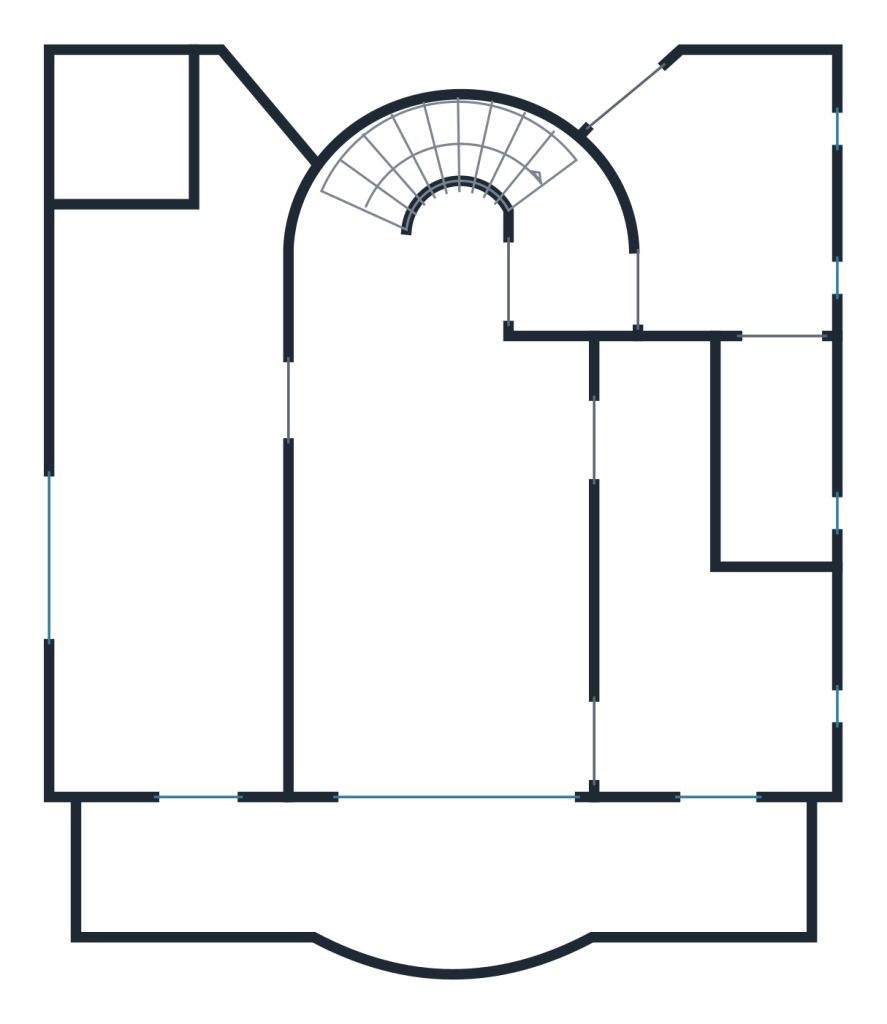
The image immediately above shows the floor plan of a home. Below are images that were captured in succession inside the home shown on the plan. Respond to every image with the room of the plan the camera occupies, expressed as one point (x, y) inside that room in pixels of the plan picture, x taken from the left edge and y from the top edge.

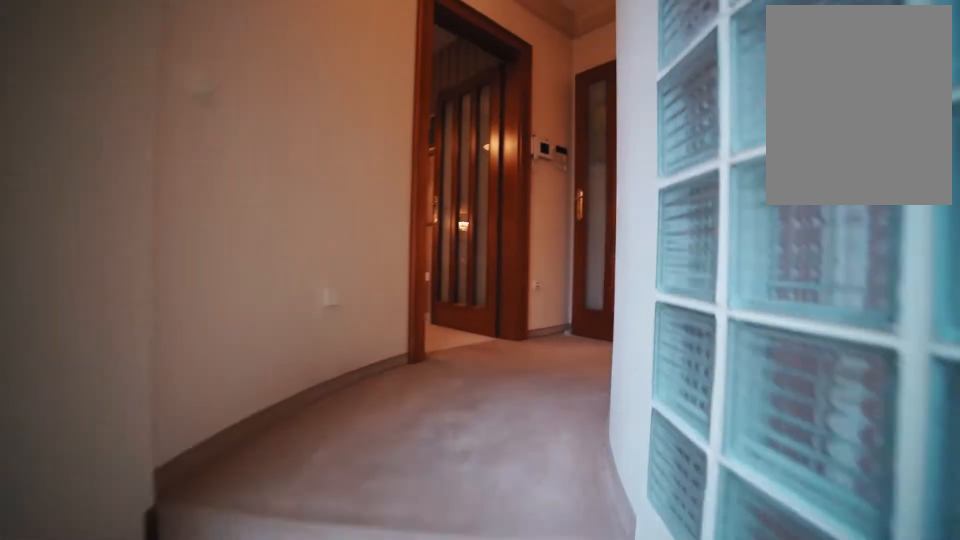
(486, 152)
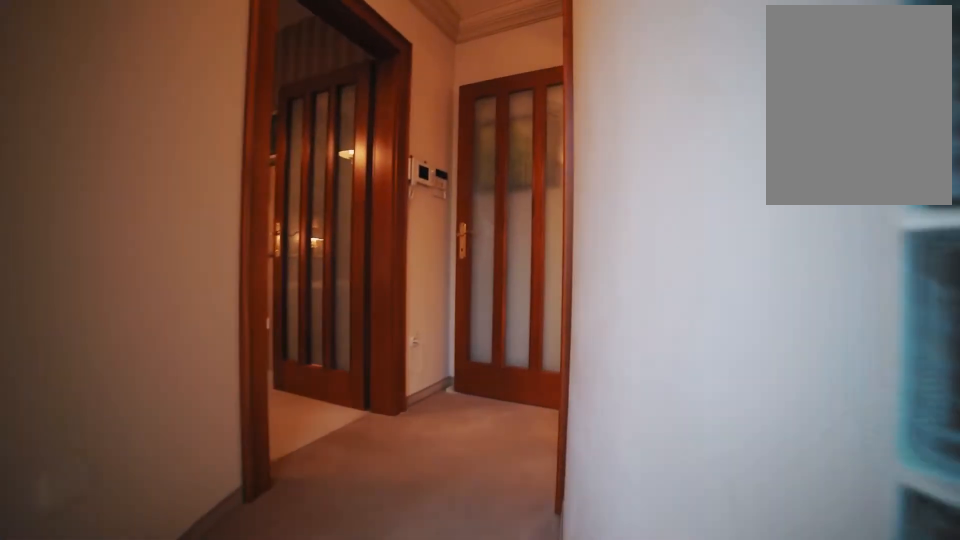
(509, 159)
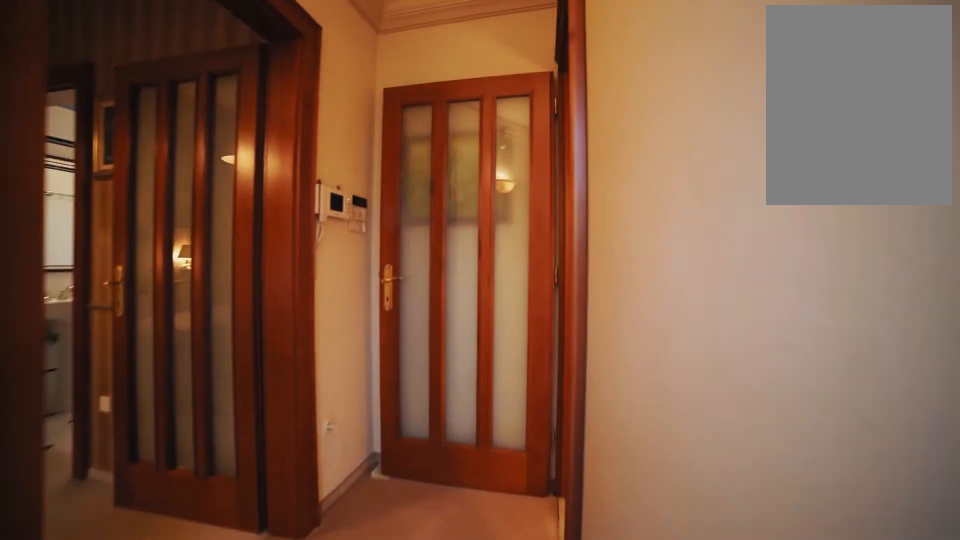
(526, 170)
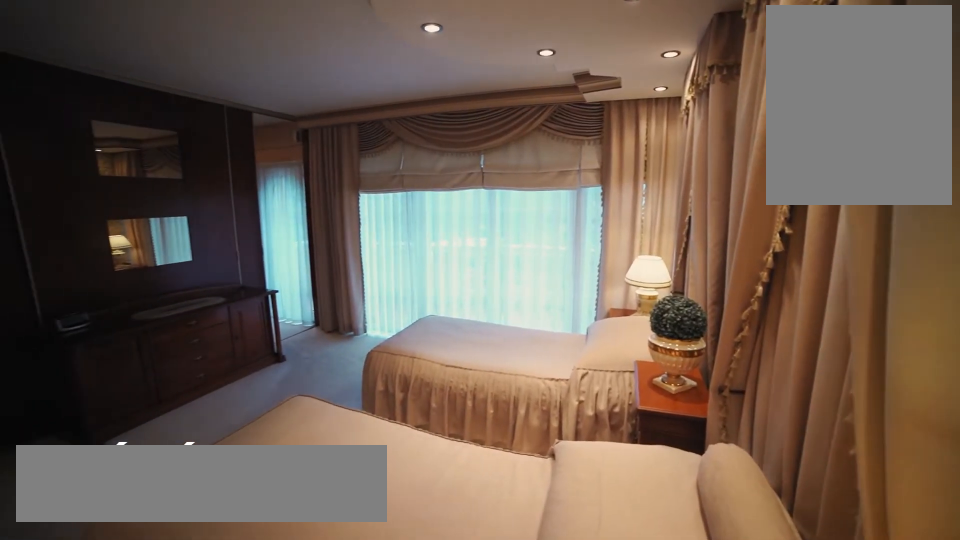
(361, 286)
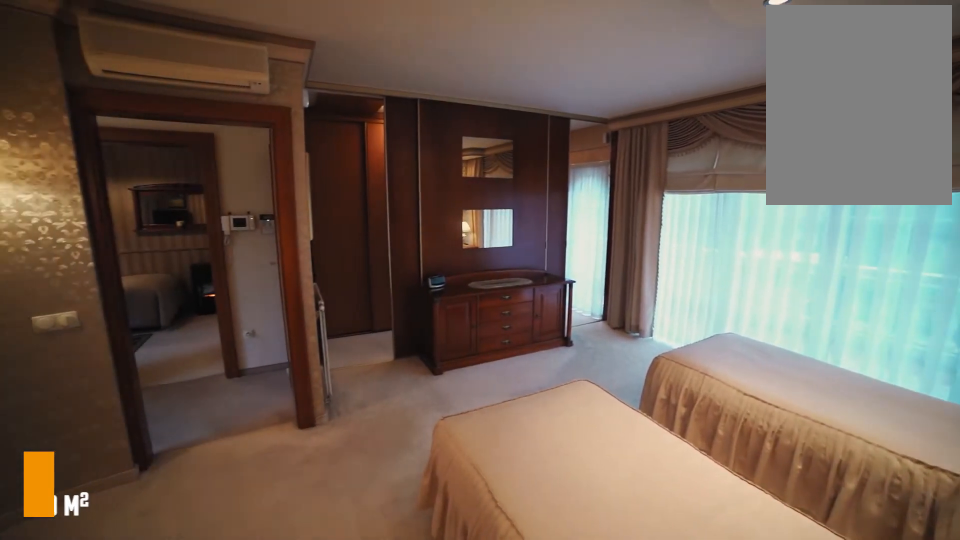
(362, 287)
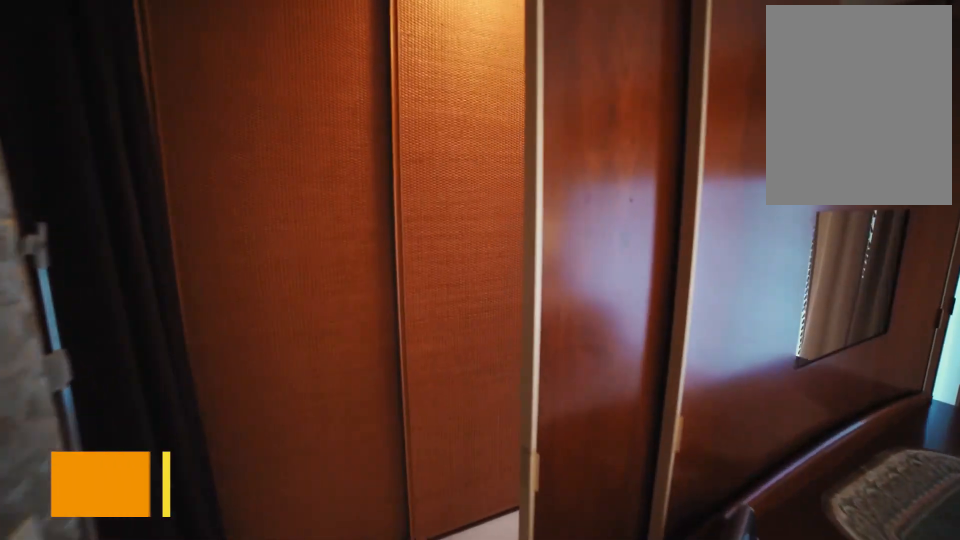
(535, 388)
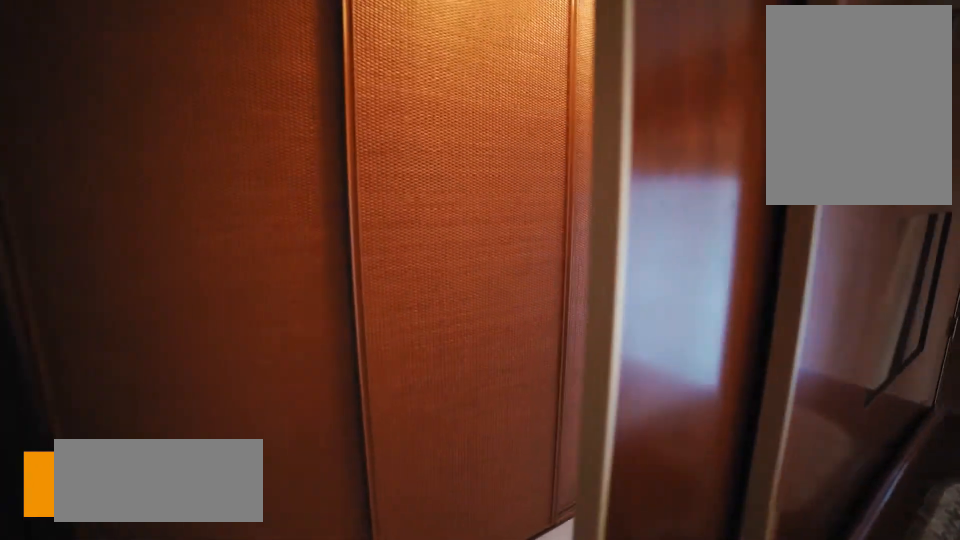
(559, 393)
